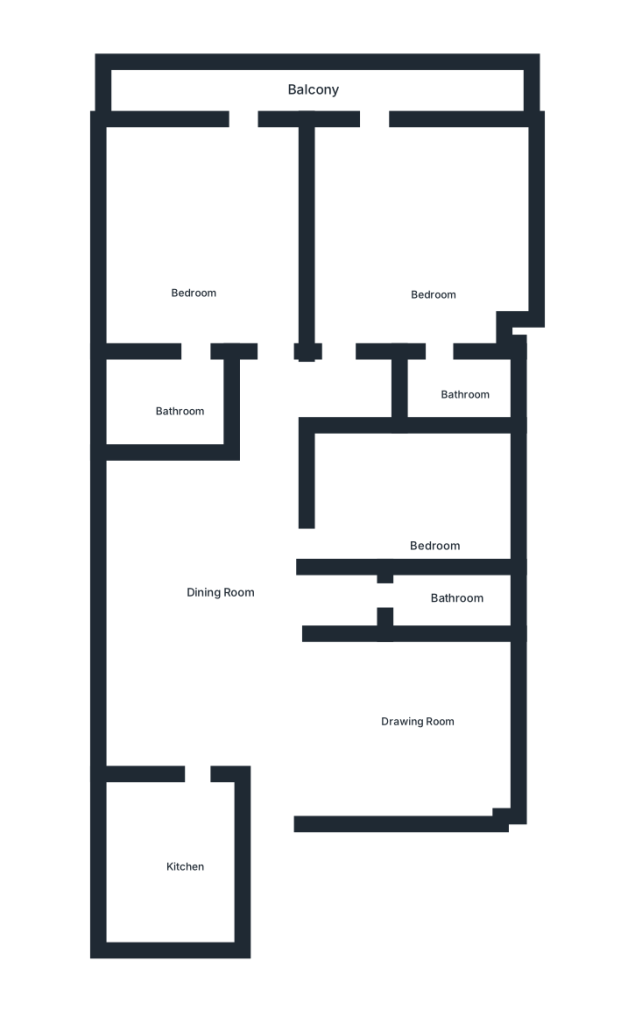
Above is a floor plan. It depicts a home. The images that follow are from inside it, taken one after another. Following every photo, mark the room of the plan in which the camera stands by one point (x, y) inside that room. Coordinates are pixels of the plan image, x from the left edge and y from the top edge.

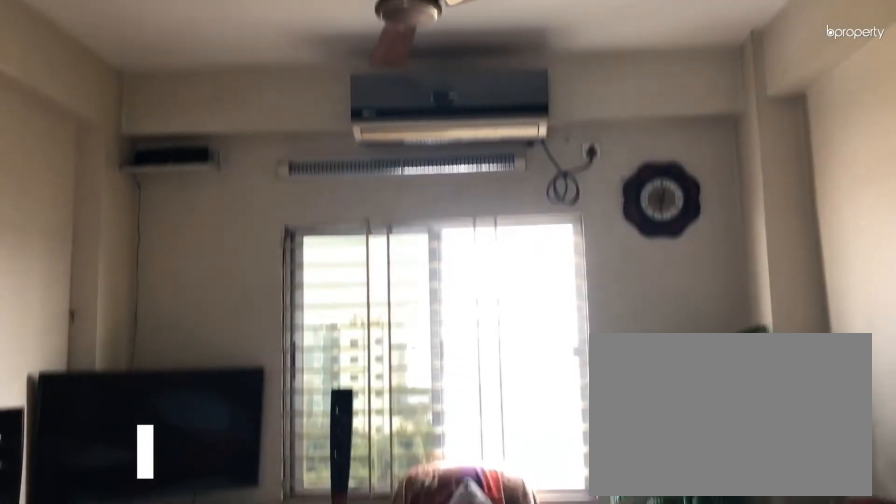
(405, 737)
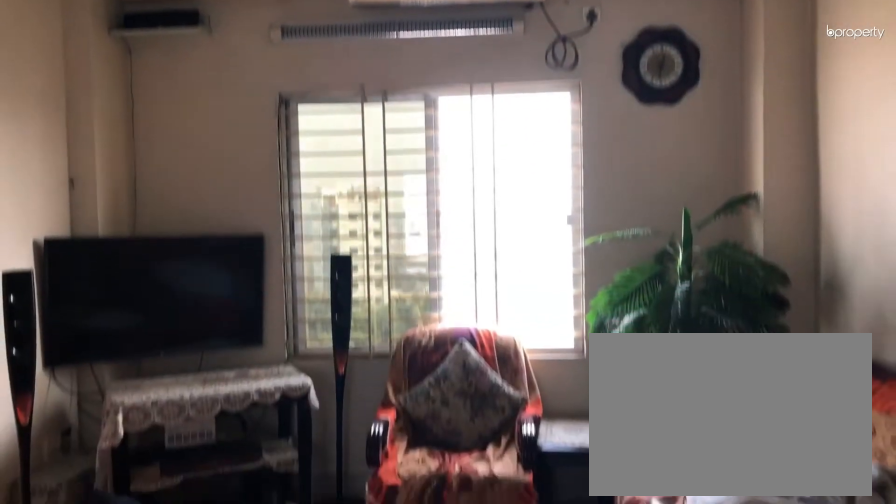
(405, 737)
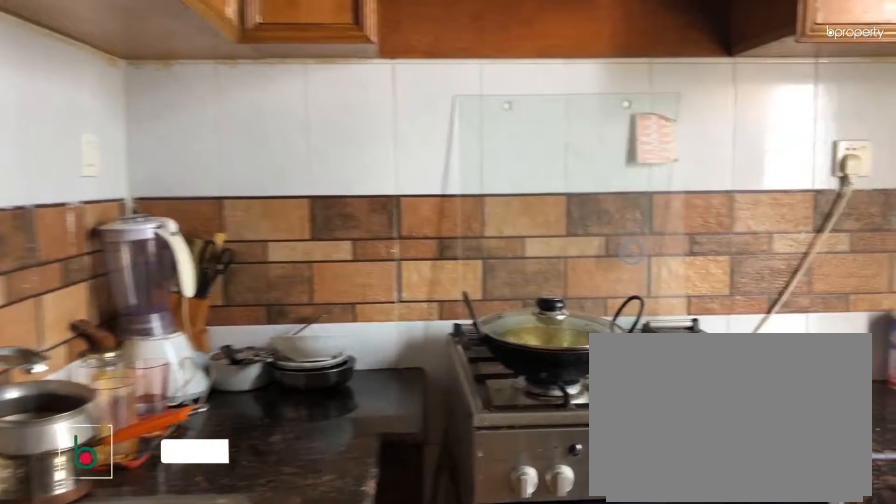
(167, 866)
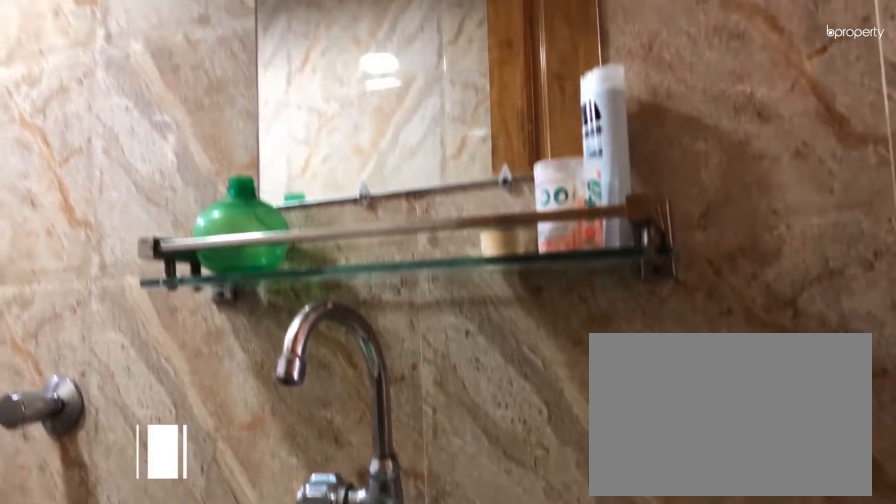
(443, 603)
